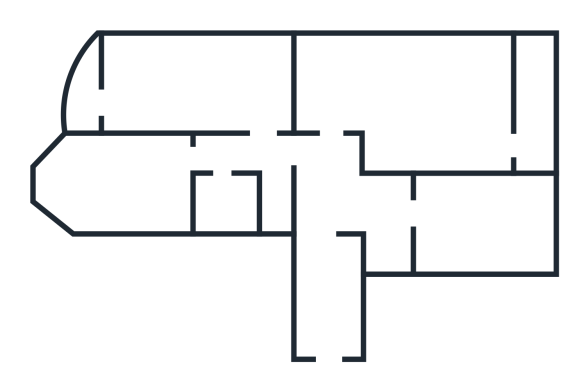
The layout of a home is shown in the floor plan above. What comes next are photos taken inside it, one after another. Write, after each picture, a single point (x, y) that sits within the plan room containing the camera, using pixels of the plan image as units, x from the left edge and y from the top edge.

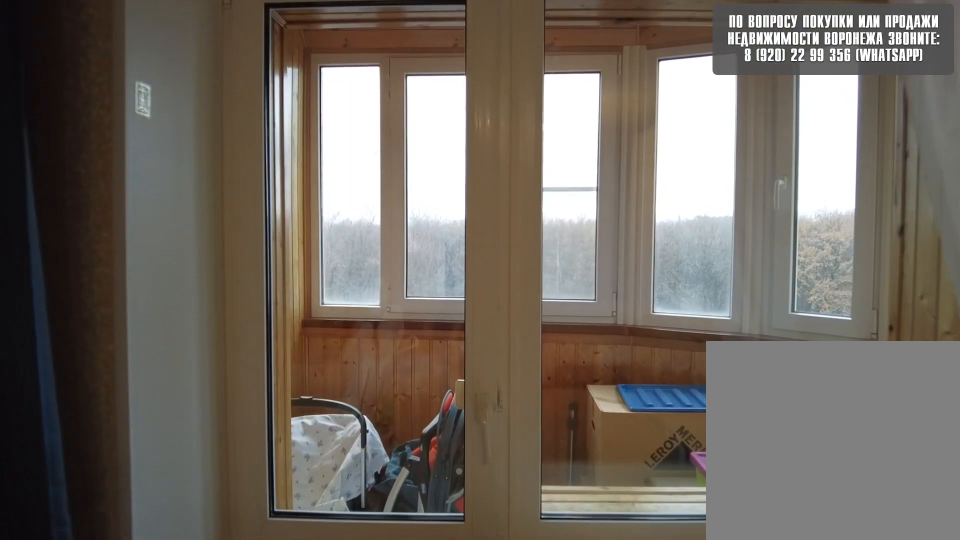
(140, 93)
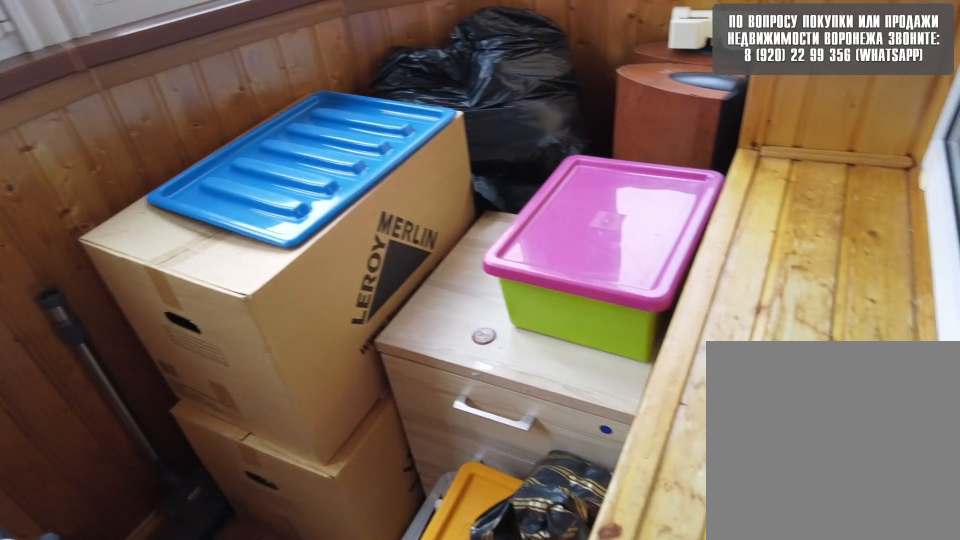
(89, 95)
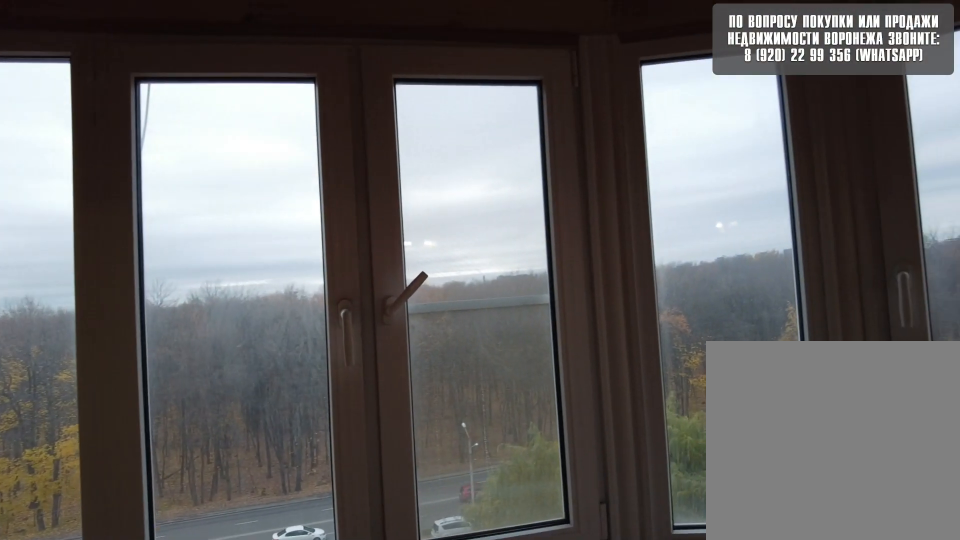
(89, 95)
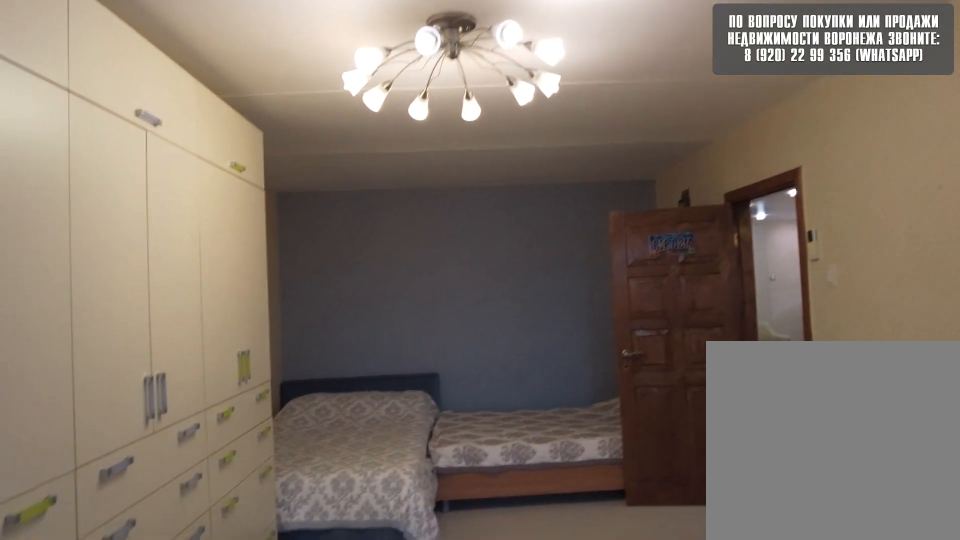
(133, 100)
